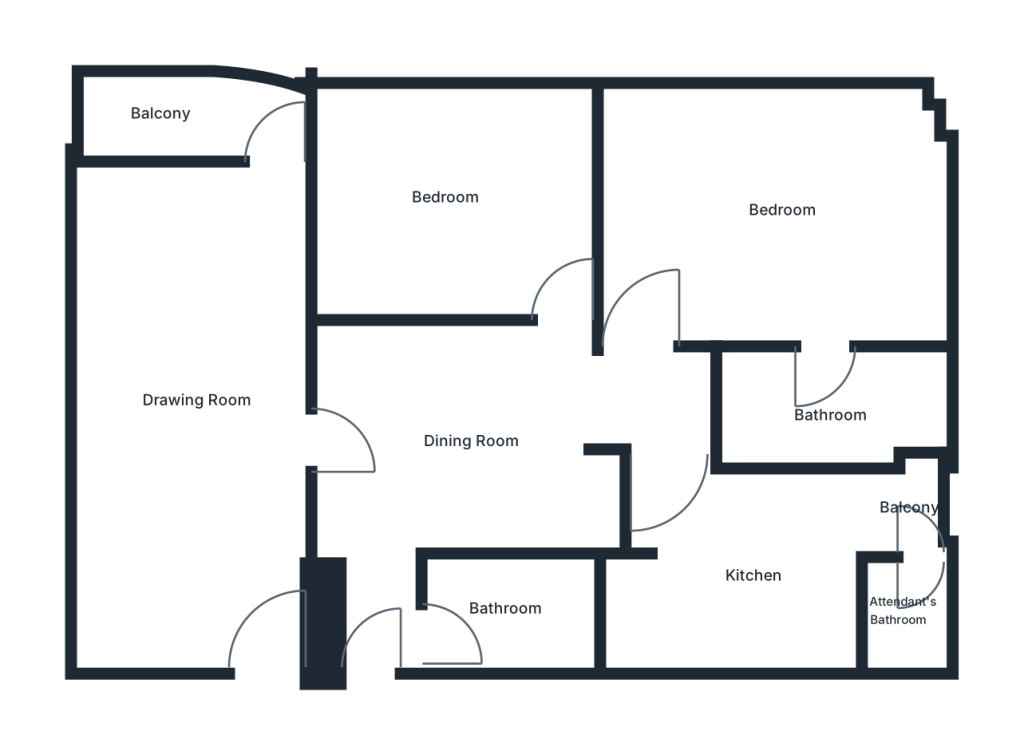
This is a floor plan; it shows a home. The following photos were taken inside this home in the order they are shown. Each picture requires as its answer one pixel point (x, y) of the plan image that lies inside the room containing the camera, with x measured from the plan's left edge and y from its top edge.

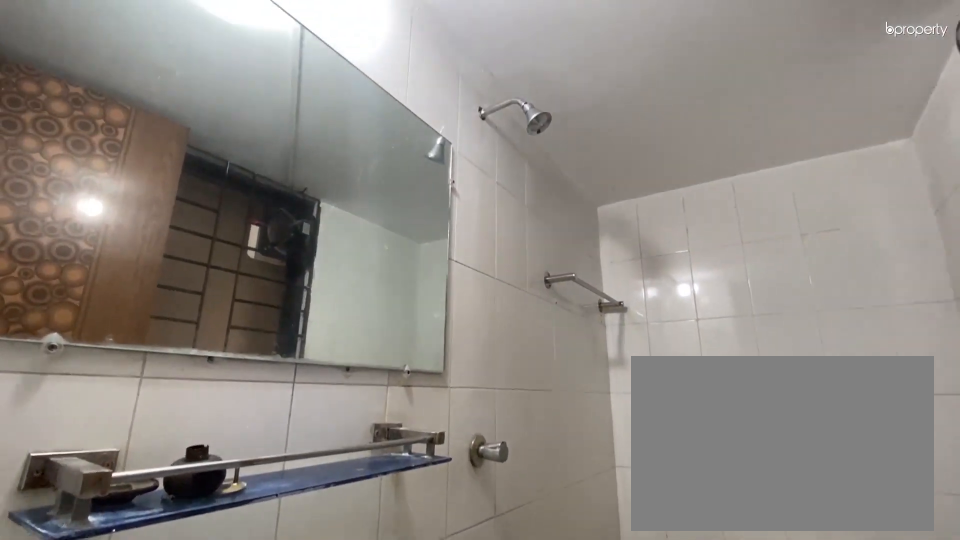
(497, 621)
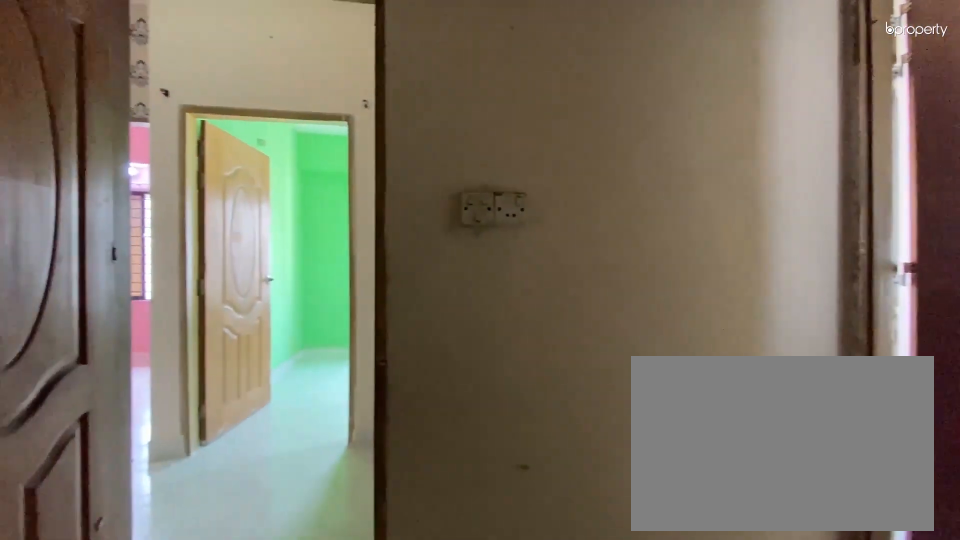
(738, 574)
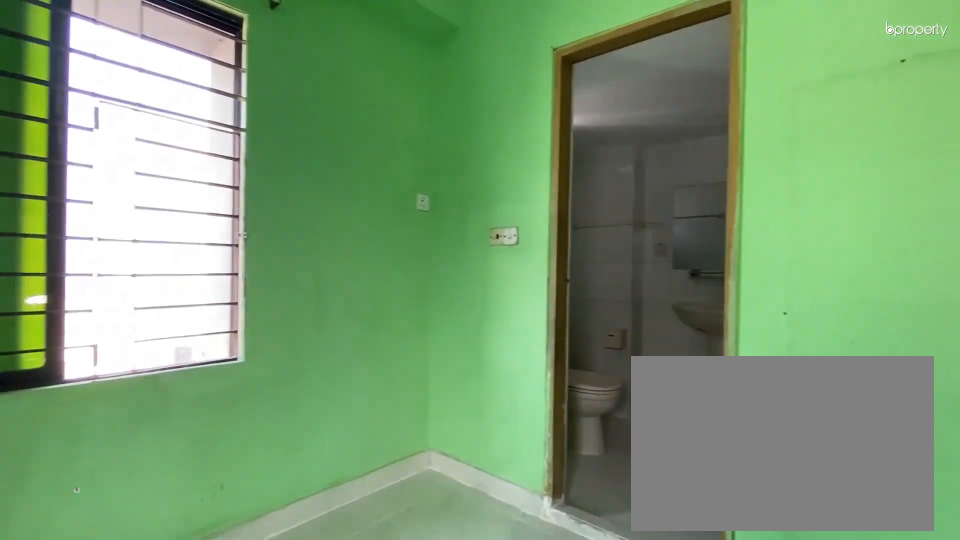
(776, 230)
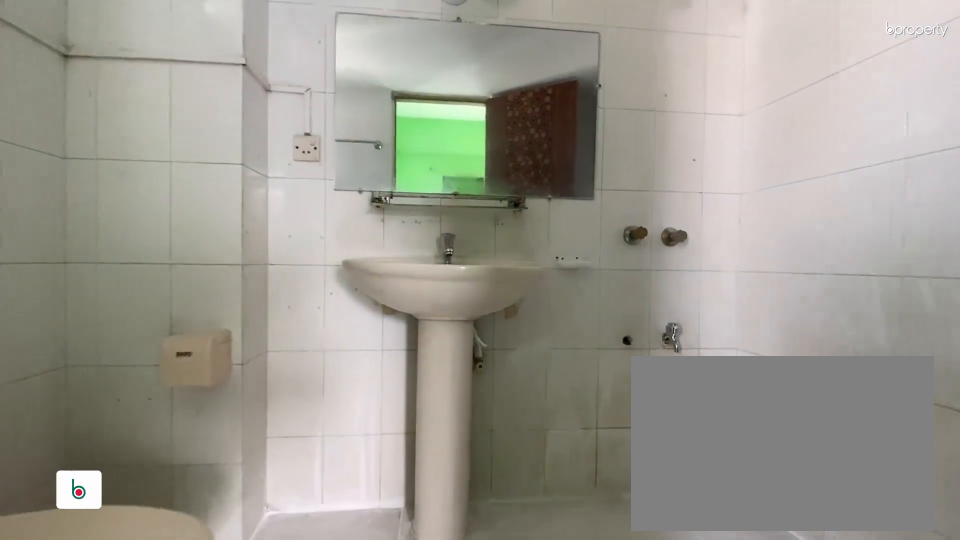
(822, 401)
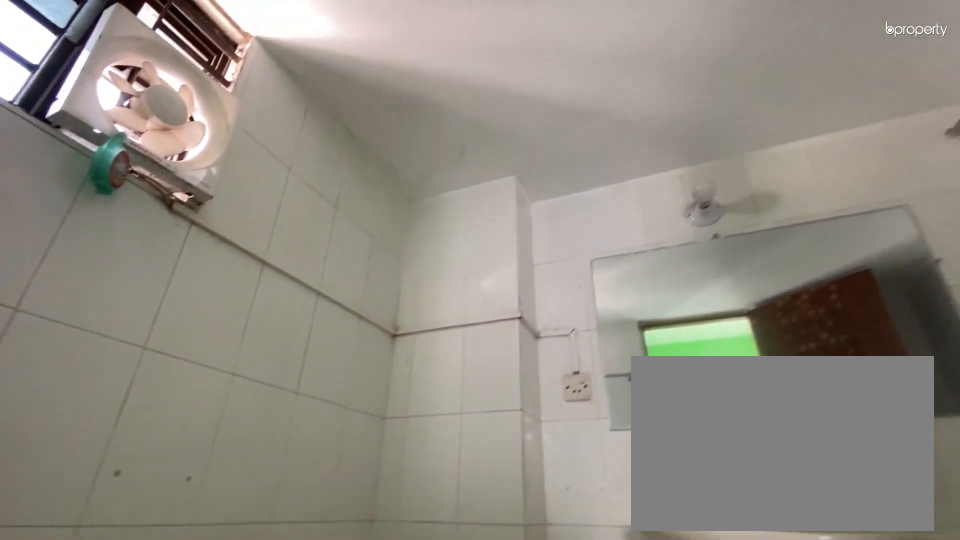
(822, 401)
